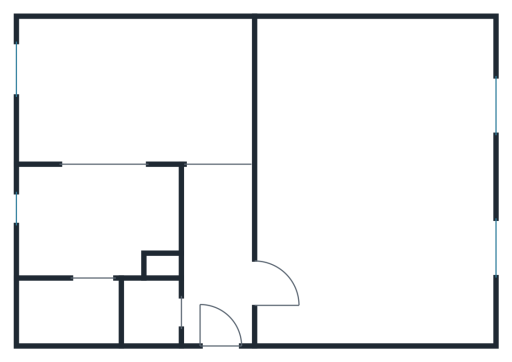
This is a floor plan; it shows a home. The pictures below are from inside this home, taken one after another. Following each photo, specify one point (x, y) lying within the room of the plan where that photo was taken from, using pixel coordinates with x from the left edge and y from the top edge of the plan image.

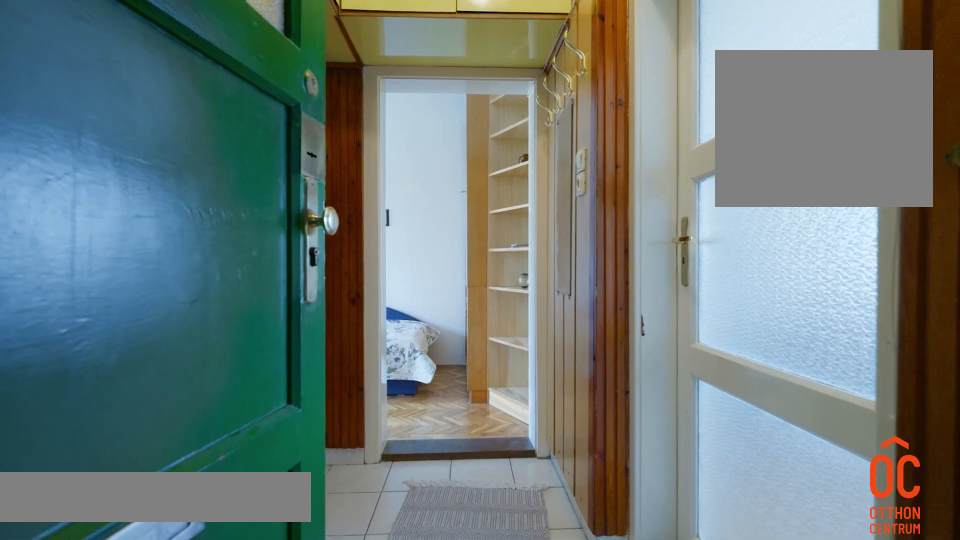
(212, 271)
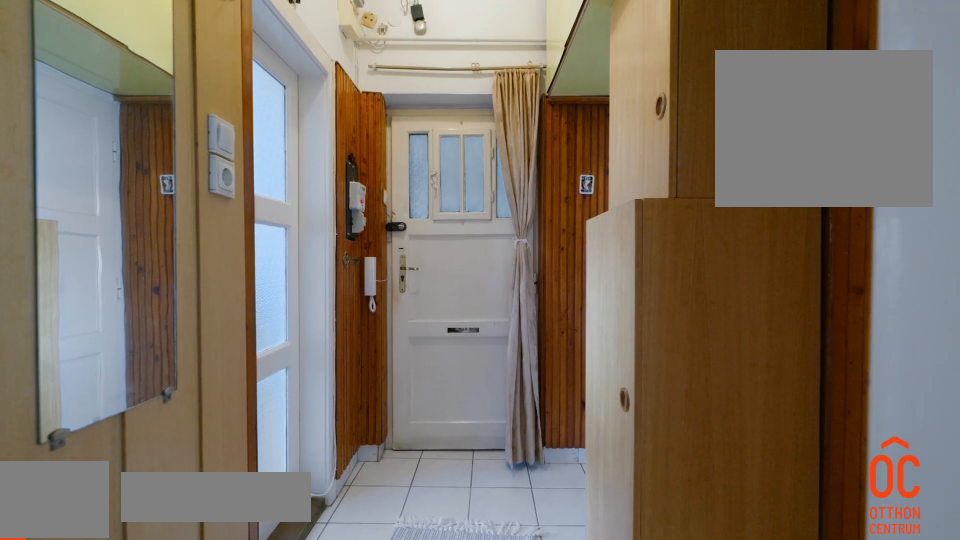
(211, 271)
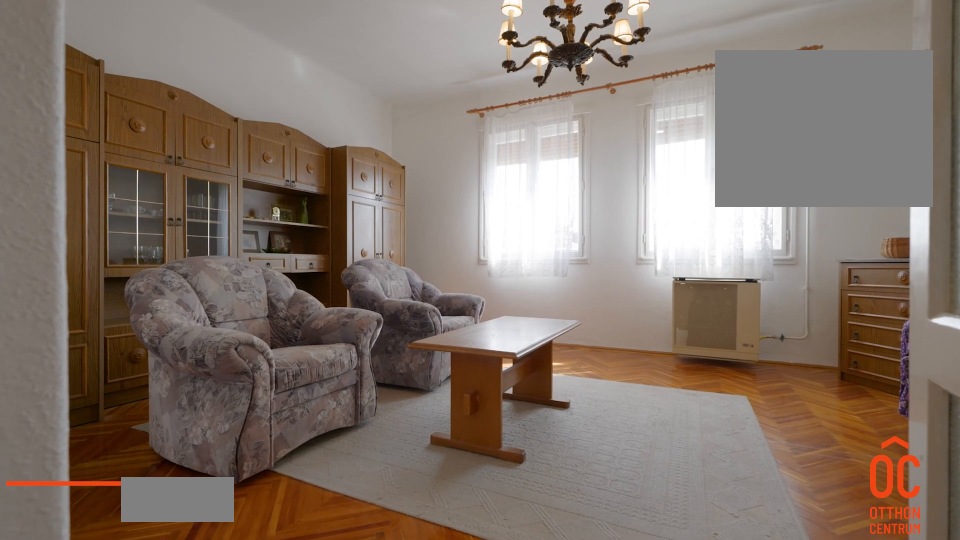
(376, 192)
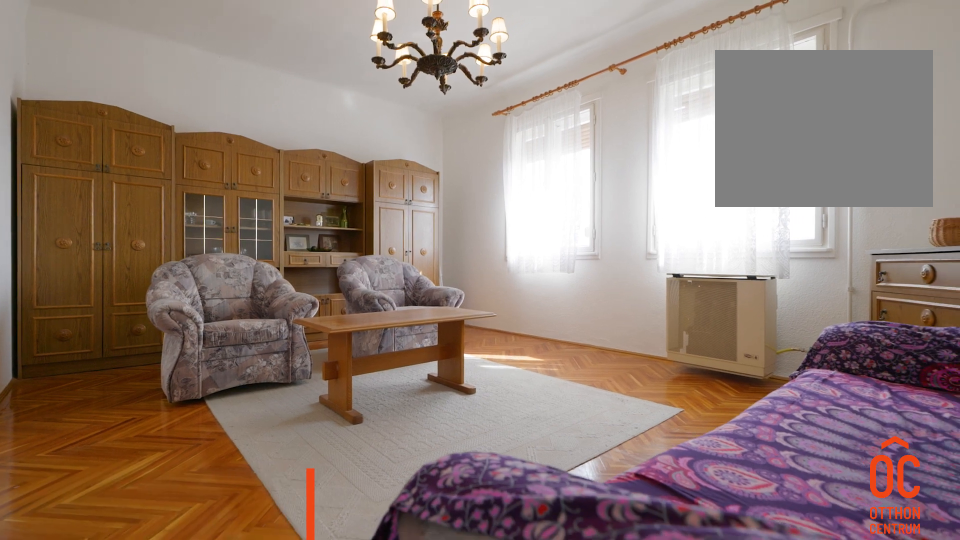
(376, 192)
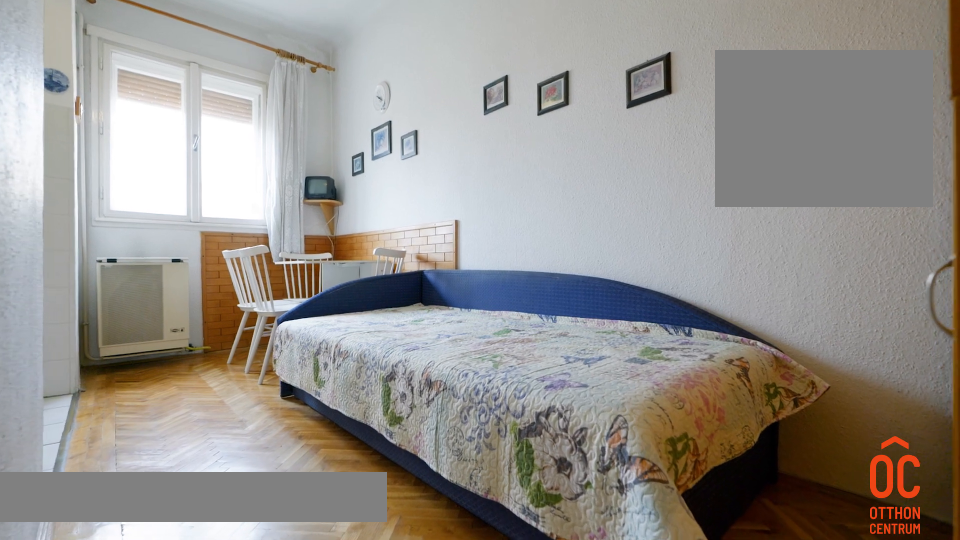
(111, 87)
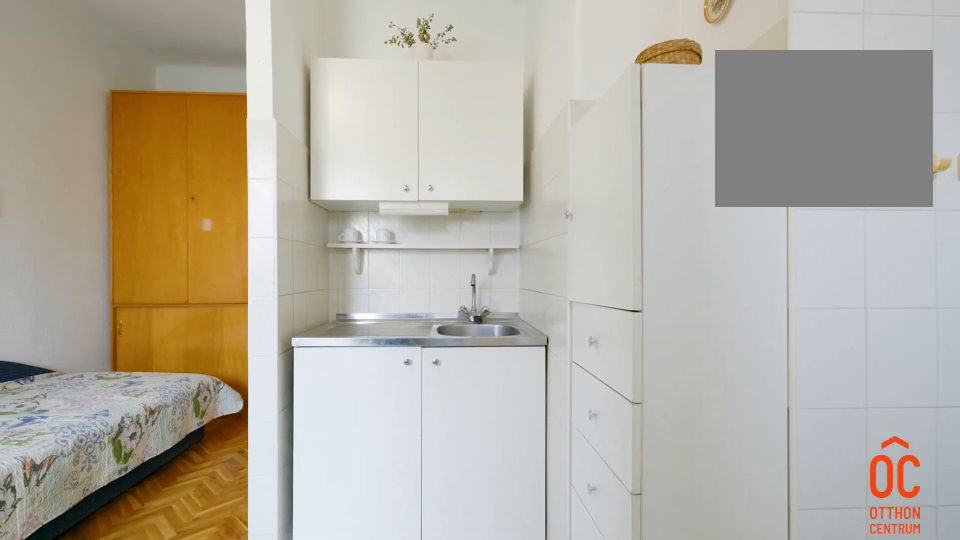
(89, 222)
